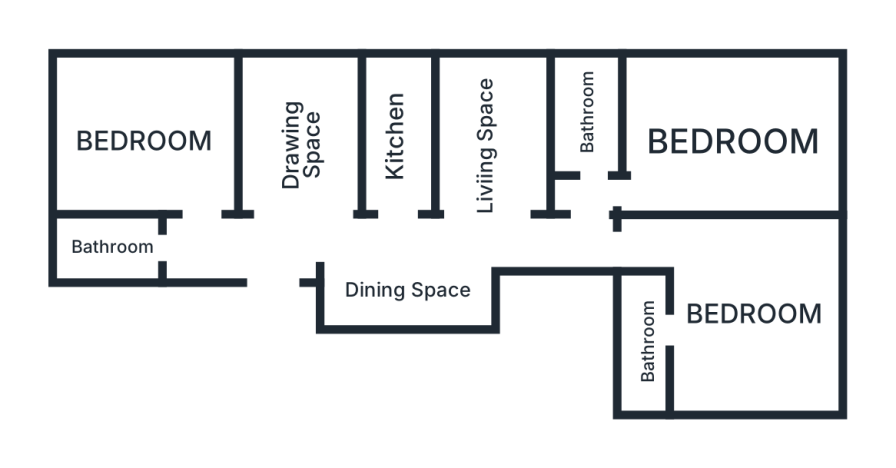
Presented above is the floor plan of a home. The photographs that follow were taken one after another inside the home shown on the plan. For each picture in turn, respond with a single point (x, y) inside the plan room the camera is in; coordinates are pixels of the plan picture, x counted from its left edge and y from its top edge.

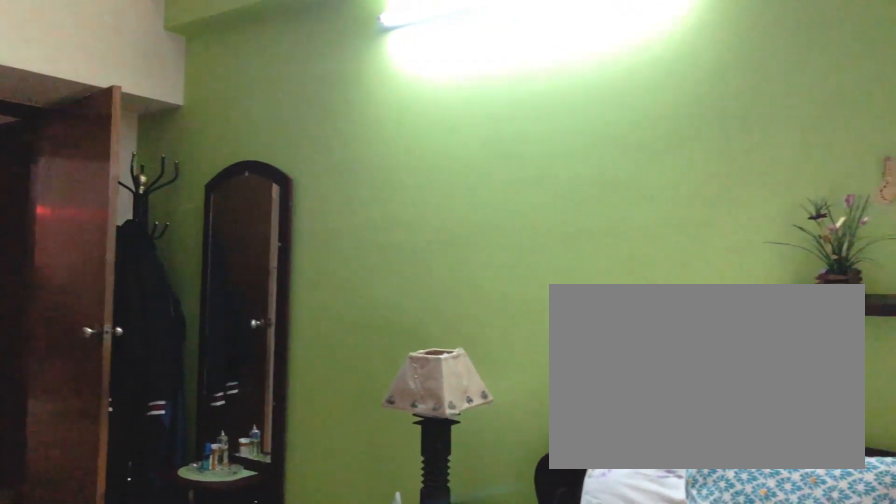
(750, 273)
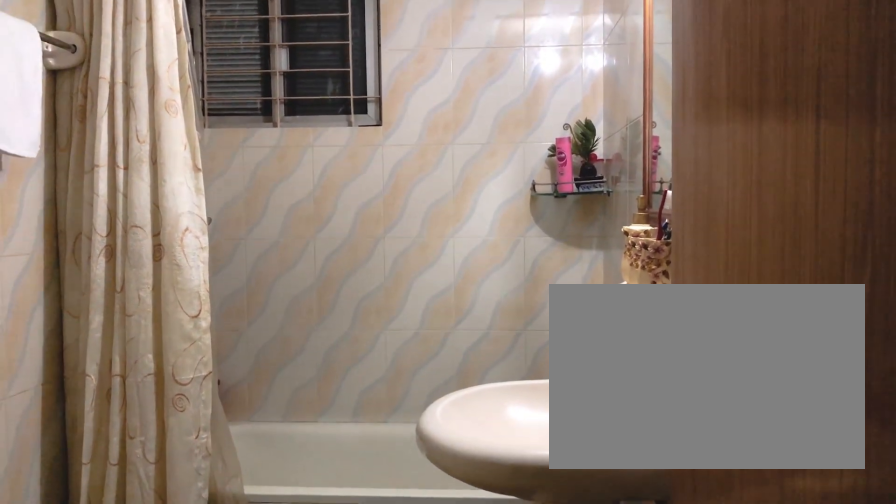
(661, 322)
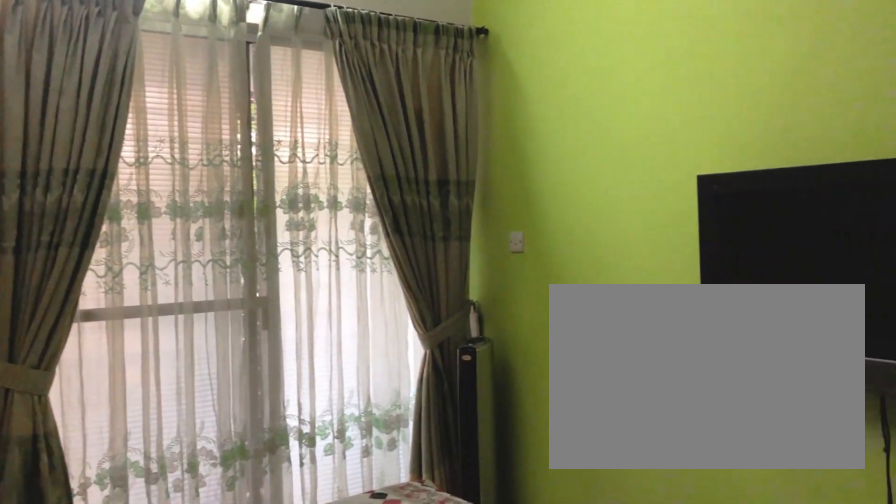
(722, 165)
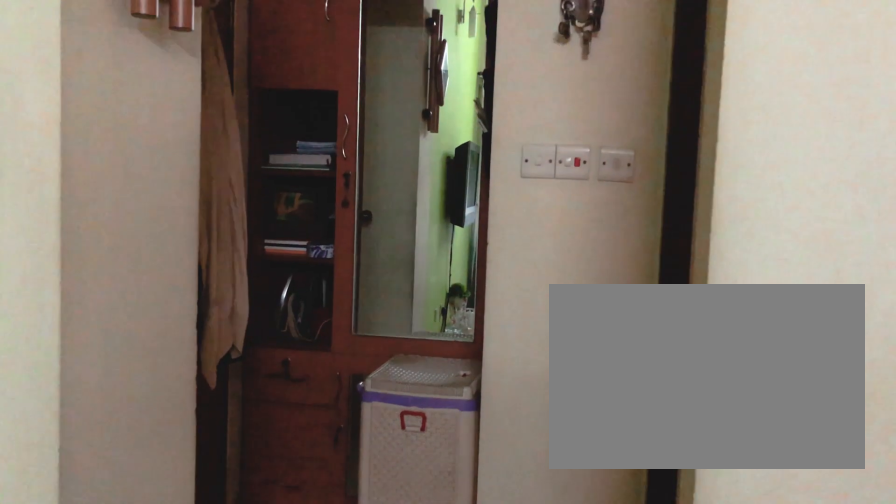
(585, 189)
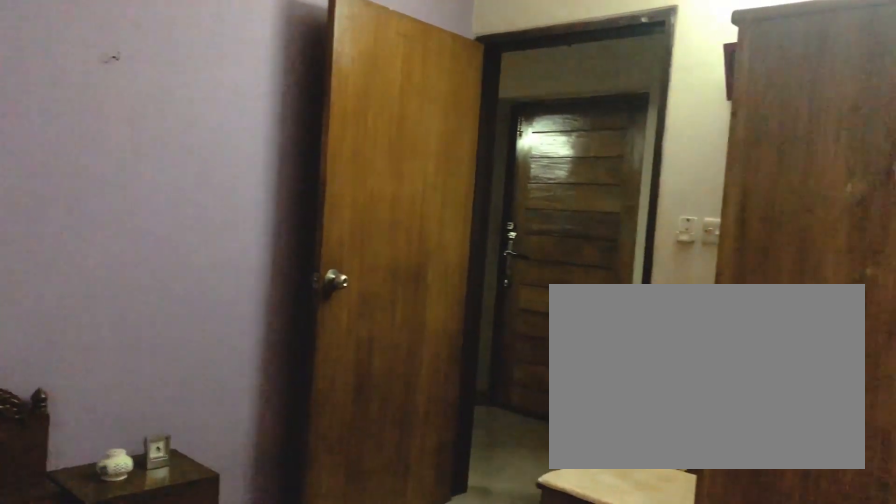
(139, 82)
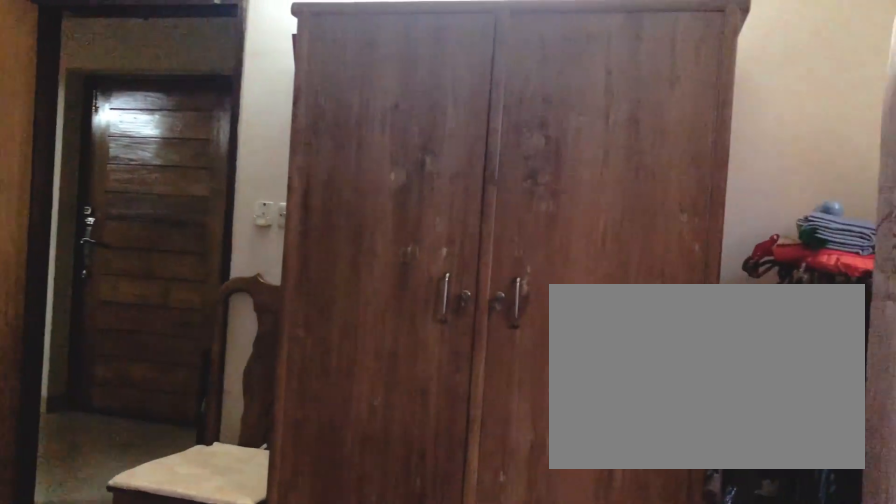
(139, 82)
